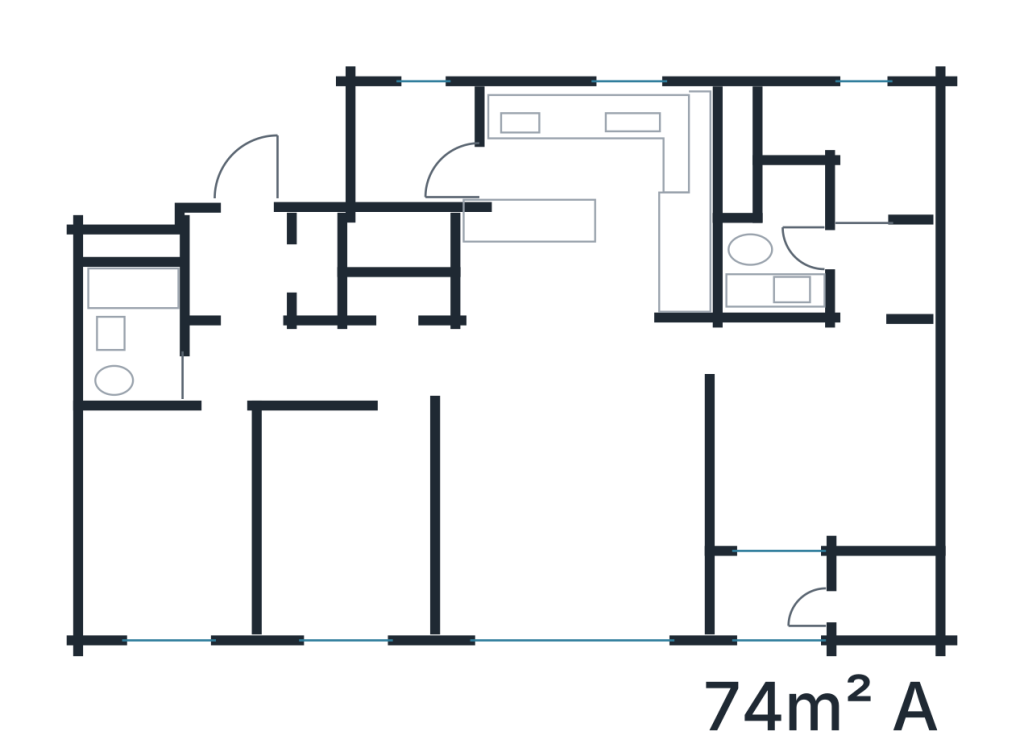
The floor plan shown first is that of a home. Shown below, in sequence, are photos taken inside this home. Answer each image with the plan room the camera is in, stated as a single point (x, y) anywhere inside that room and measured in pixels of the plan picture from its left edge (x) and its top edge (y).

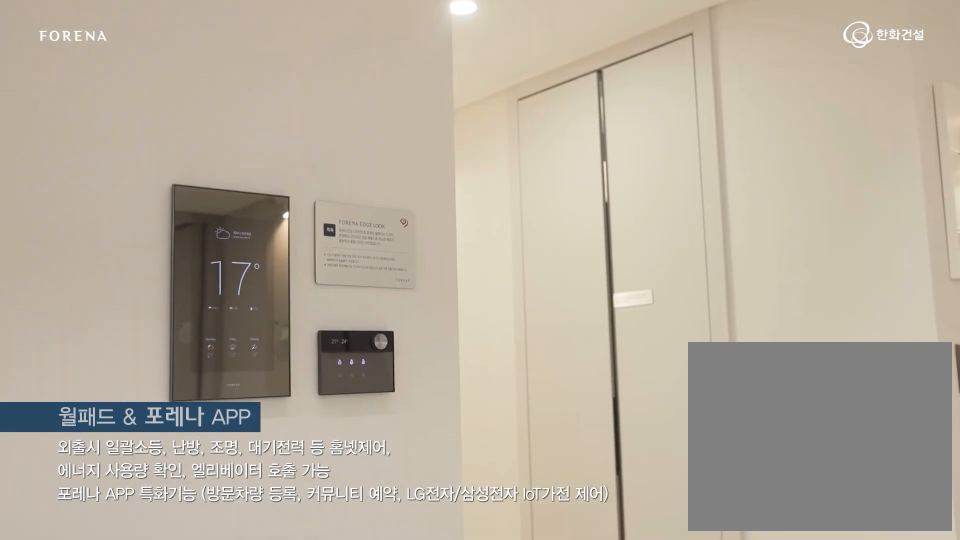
(580, 494)
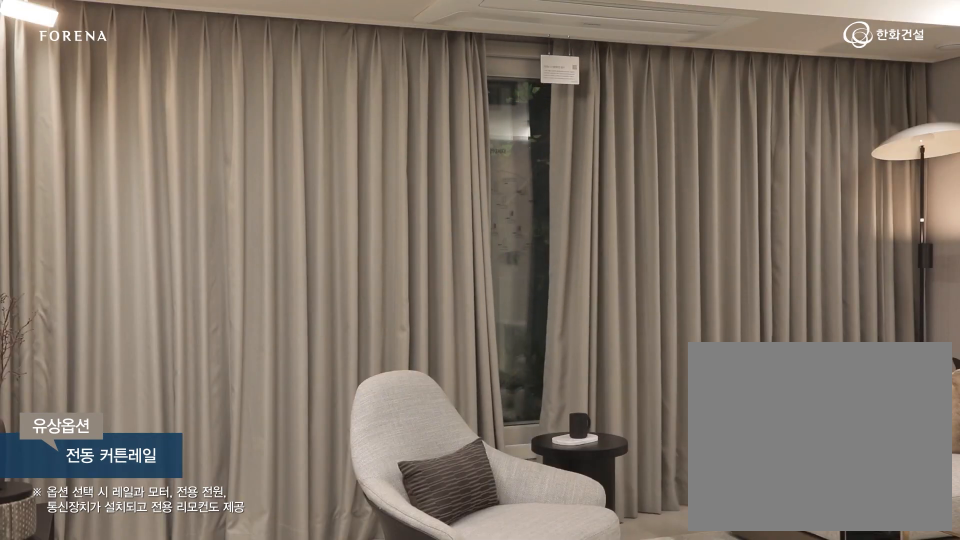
(580, 494)
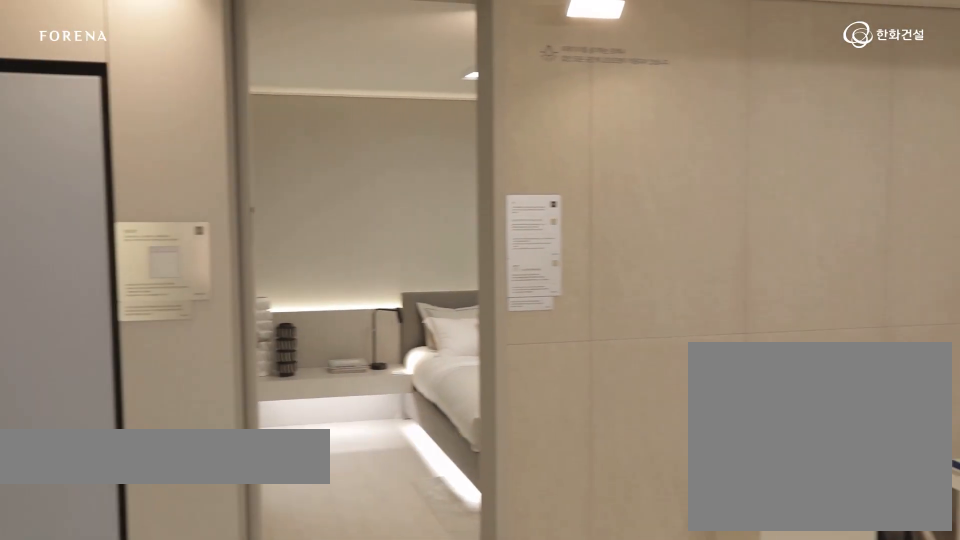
(562, 287)
